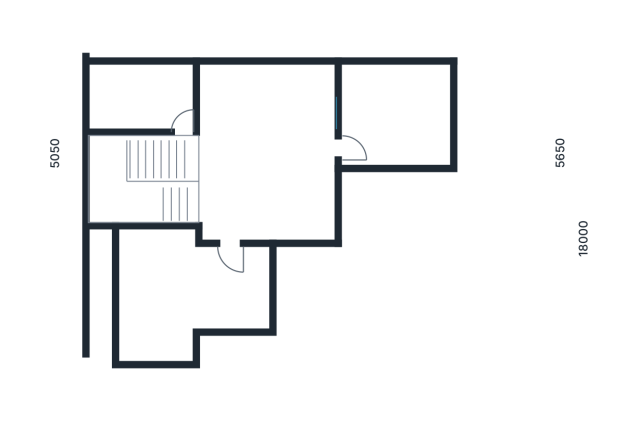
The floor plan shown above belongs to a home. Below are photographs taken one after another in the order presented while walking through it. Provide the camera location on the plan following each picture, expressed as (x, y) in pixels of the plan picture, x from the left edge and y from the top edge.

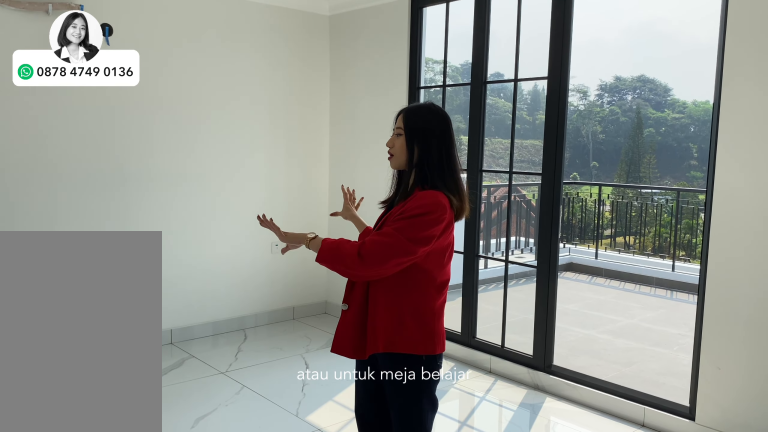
(259, 117)
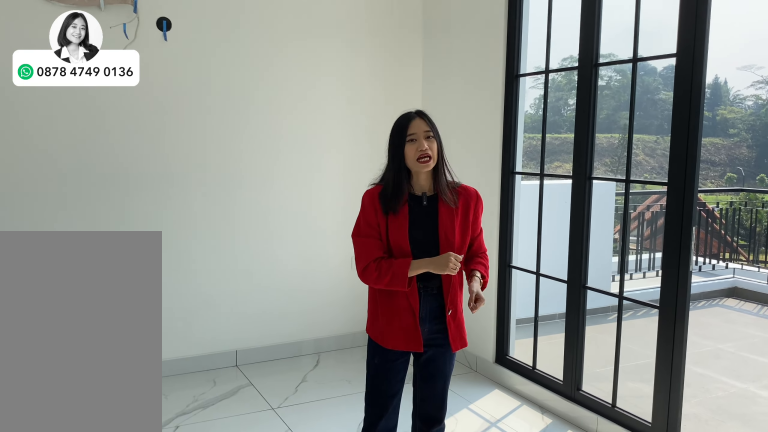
(259, 117)
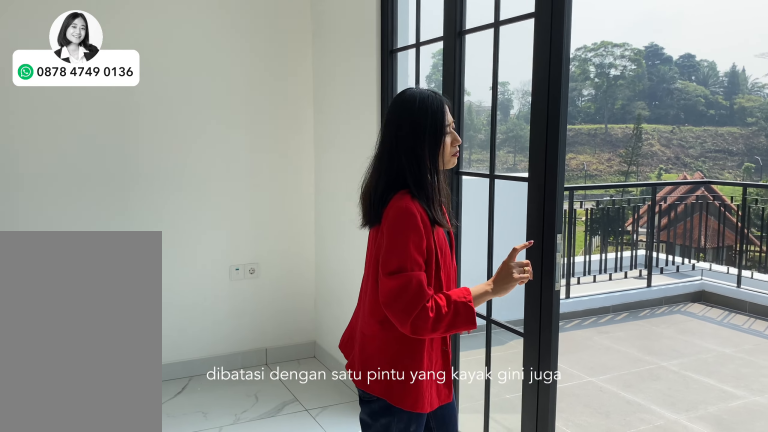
(259, 117)
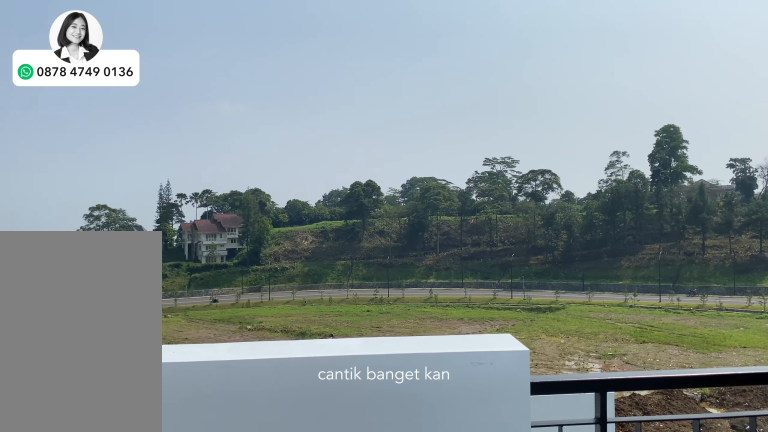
(394, 104)
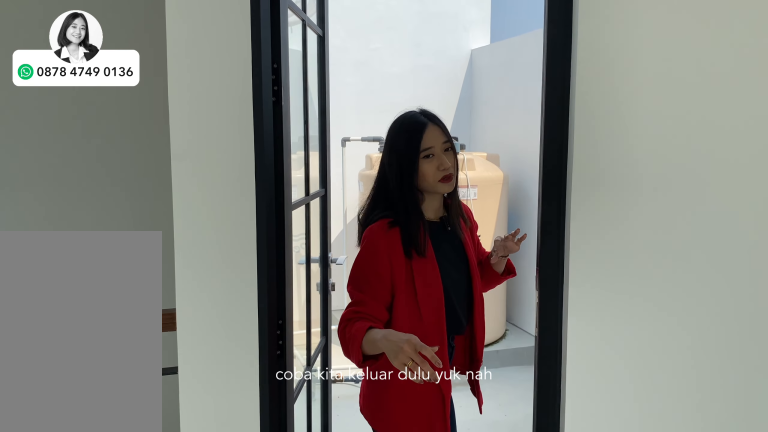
(262, 150)
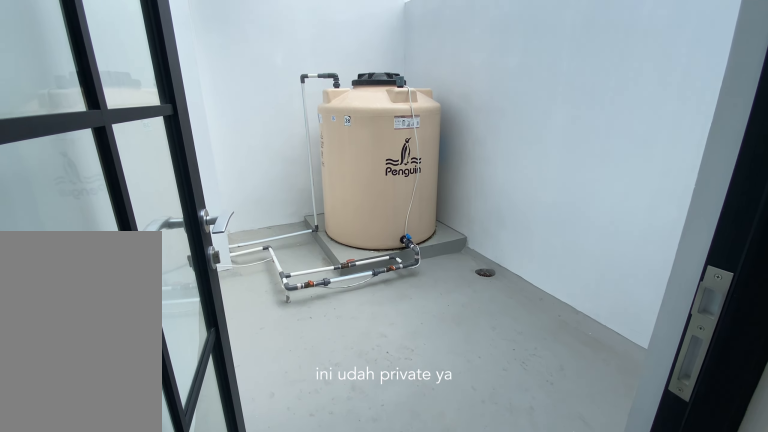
(142, 91)
